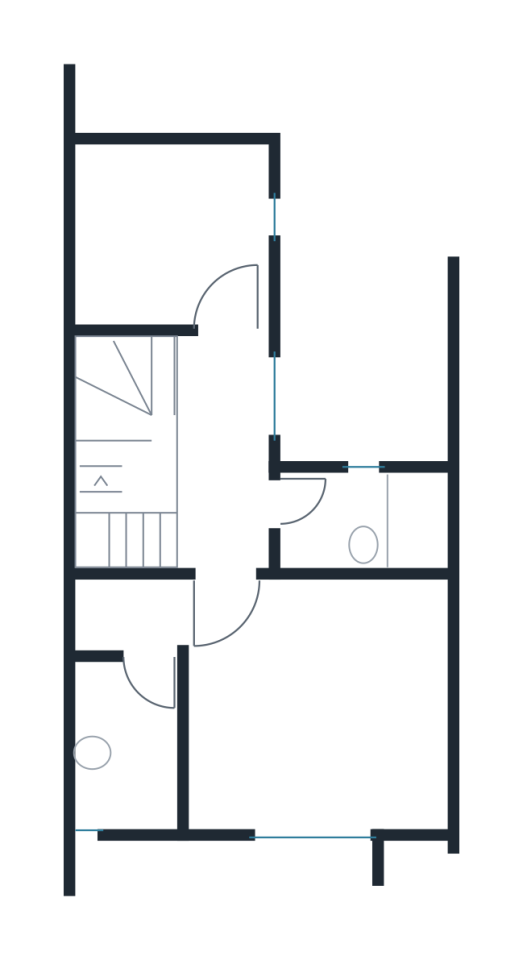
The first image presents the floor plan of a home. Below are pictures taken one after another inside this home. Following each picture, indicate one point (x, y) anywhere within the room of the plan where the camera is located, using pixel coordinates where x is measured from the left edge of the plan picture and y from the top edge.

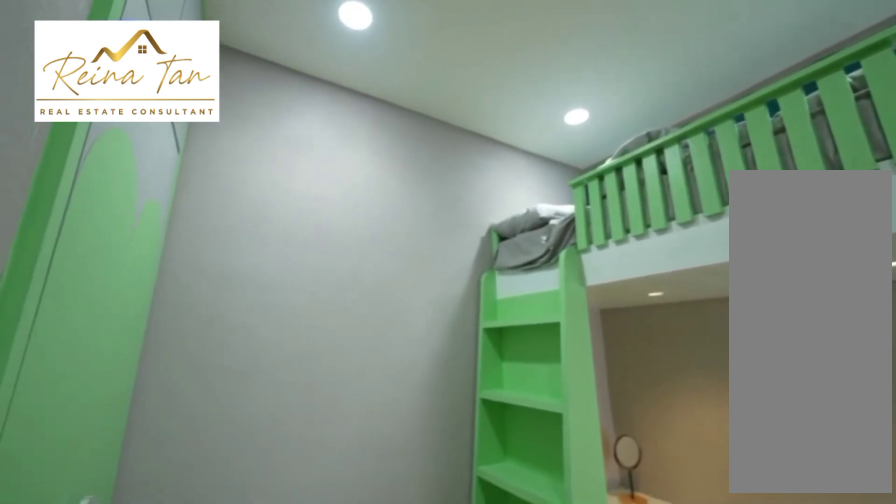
(176, 233)
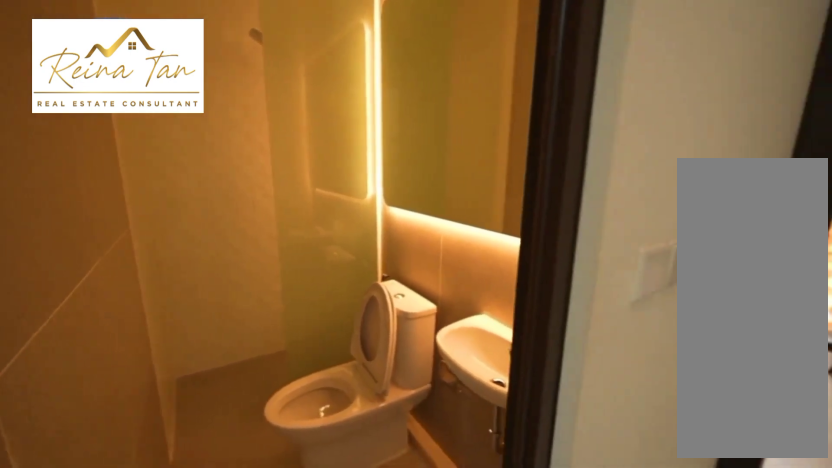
(364, 516)
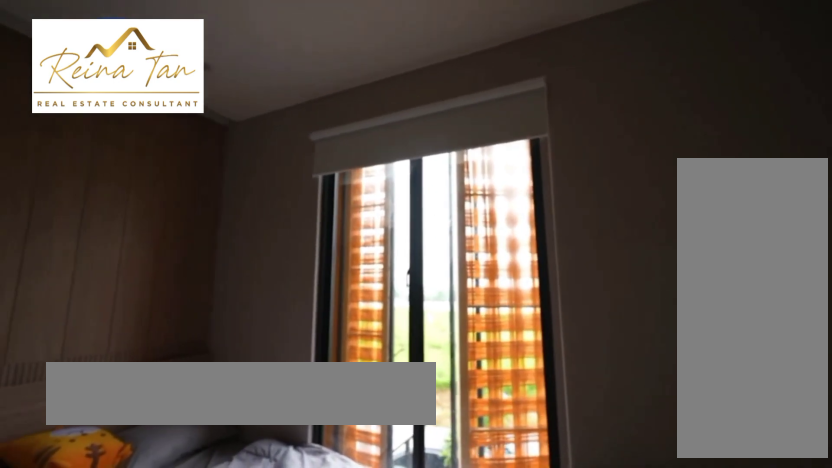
(264, 703)
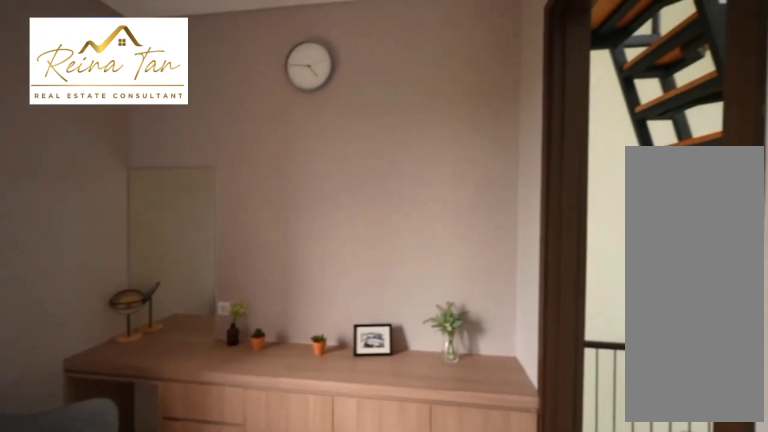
(264, 703)
